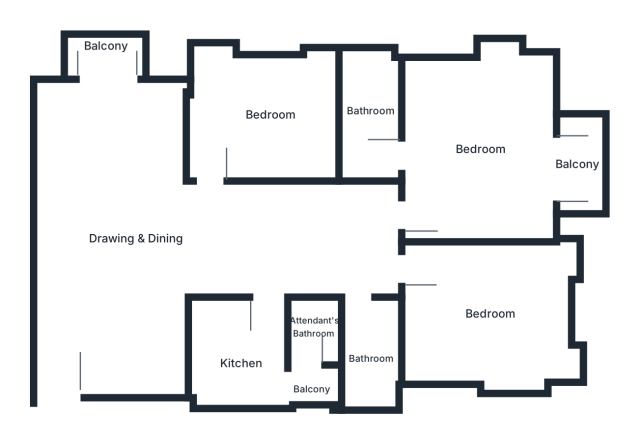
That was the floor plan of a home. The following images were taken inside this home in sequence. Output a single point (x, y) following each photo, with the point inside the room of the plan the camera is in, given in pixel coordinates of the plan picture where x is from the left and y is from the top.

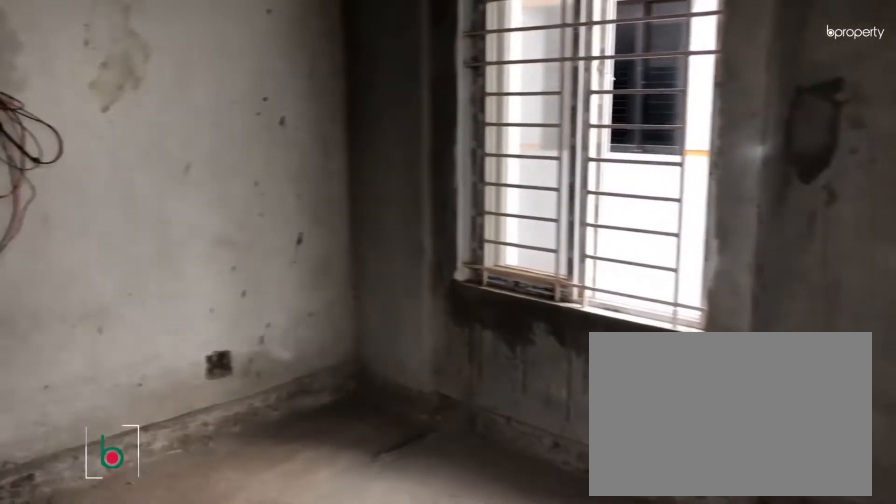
(481, 145)
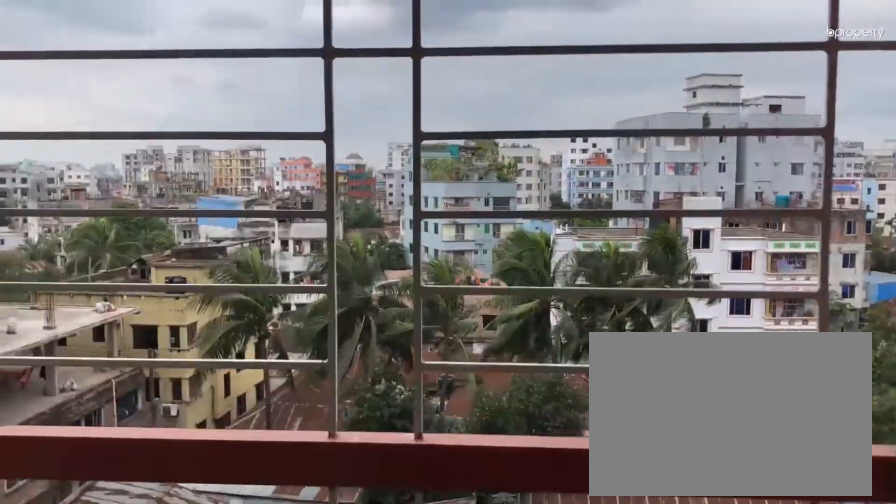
(576, 160)
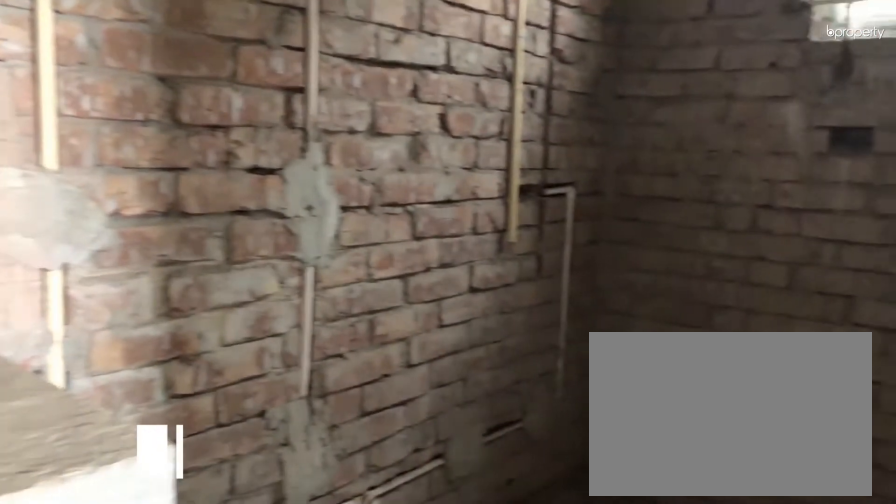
(370, 111)
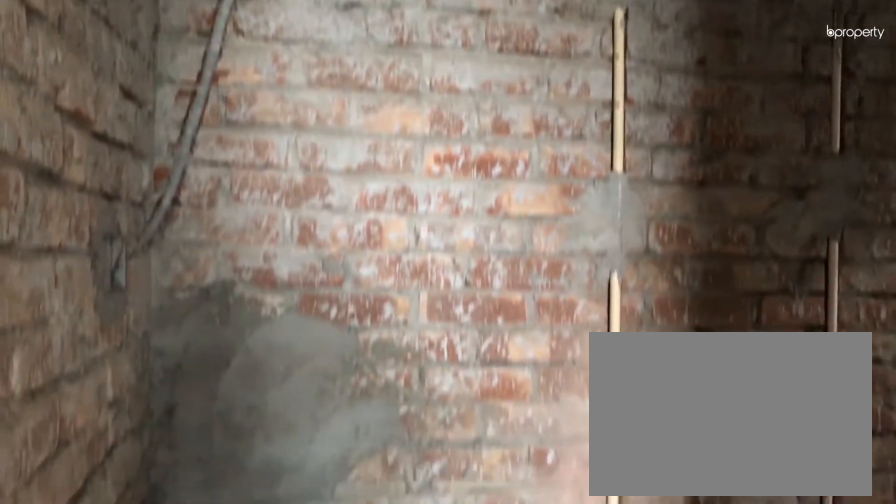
(370, 111)
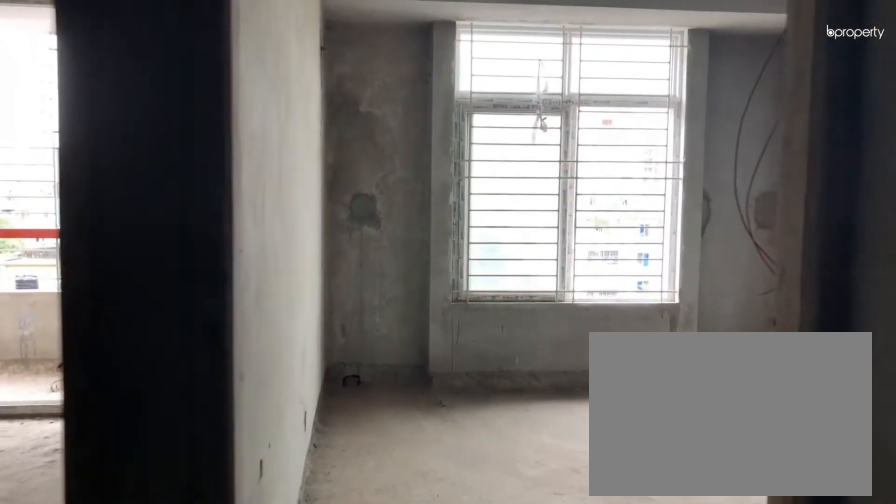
(390, 216)
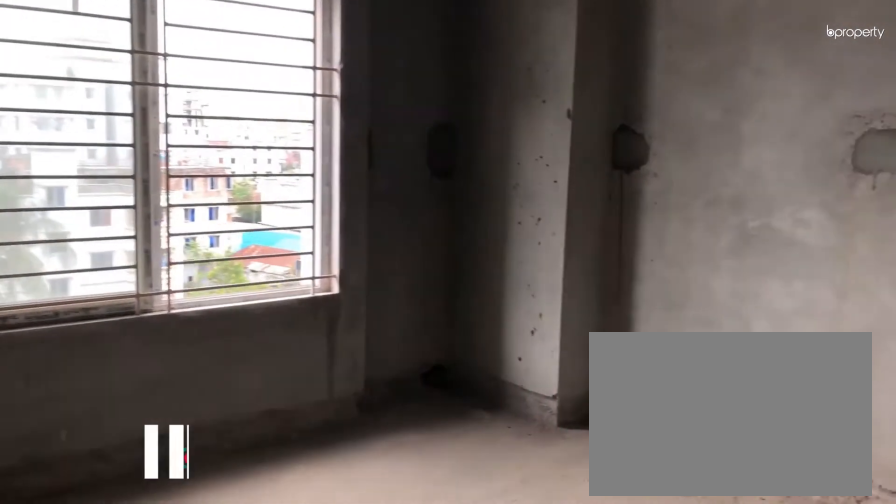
(493, 324)
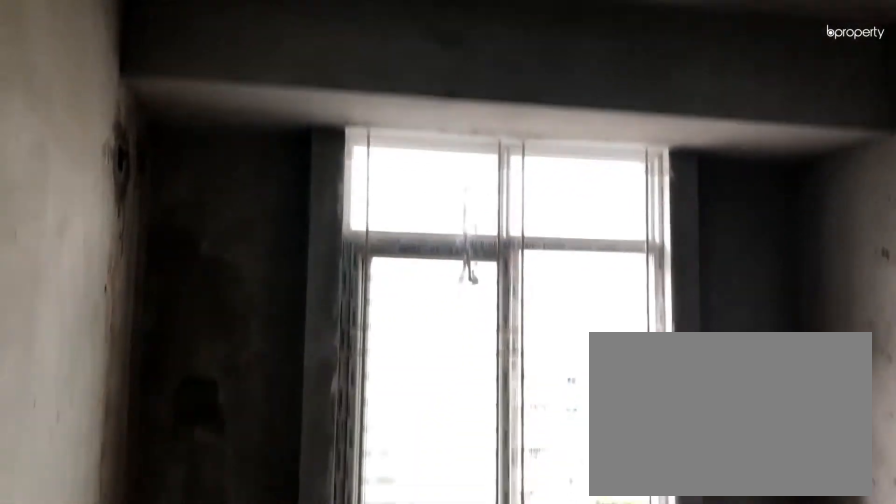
(493, 324)
